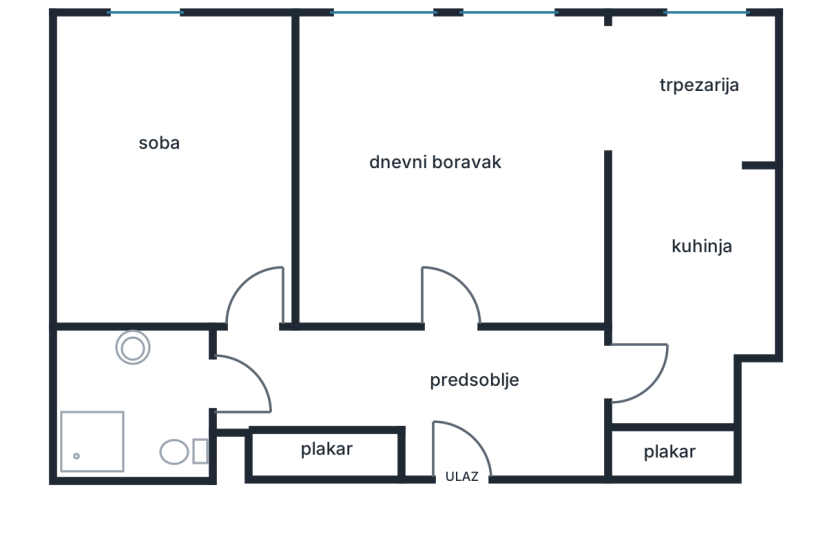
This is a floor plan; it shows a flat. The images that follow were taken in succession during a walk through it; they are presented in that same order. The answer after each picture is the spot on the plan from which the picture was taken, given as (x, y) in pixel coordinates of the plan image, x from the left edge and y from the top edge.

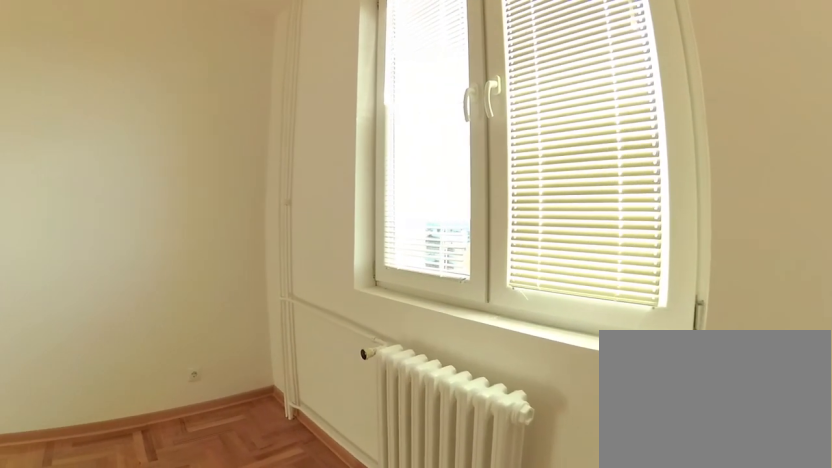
(261, 109)
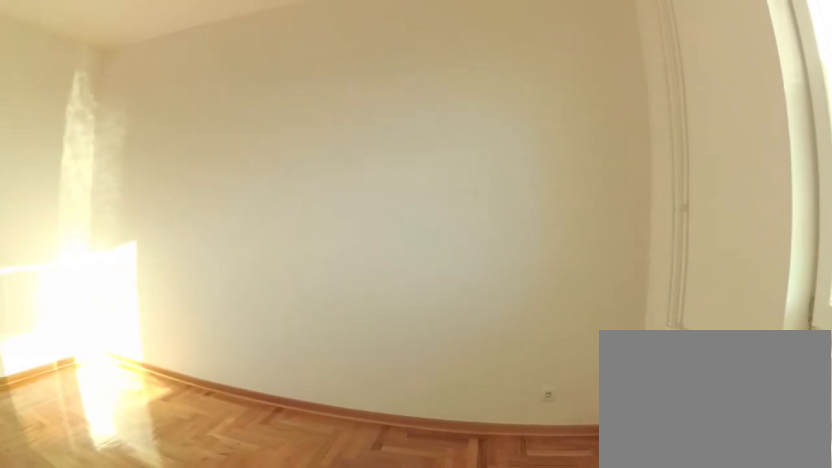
(212, 62)
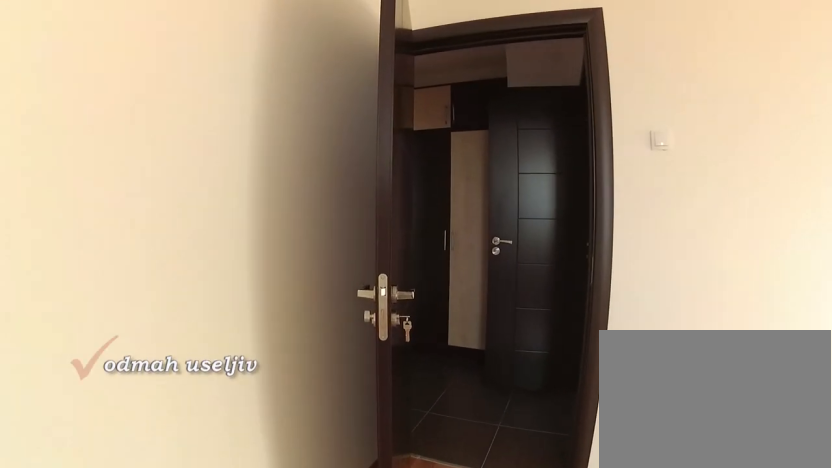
(211, 138)
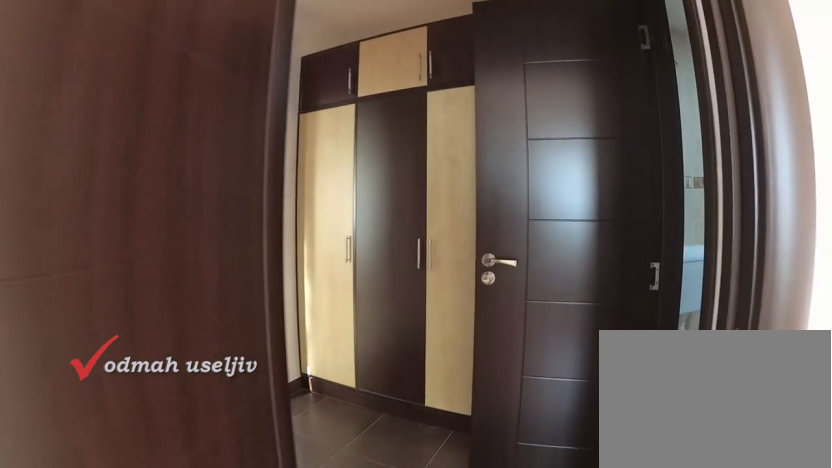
(238, 251)
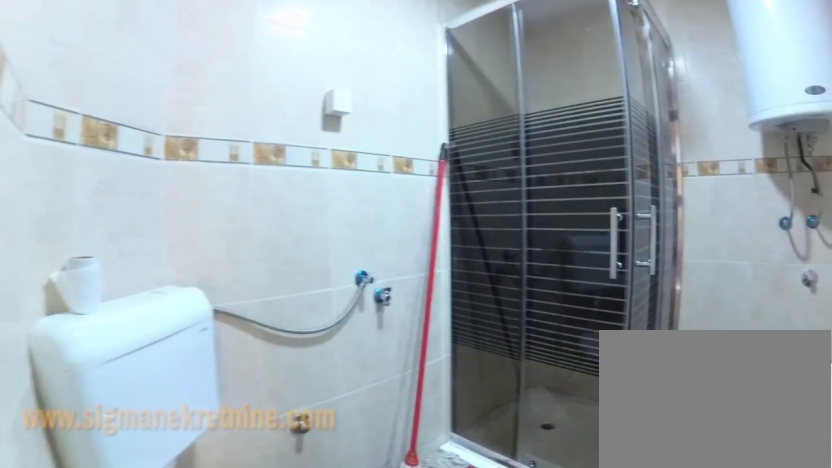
(241, 351)
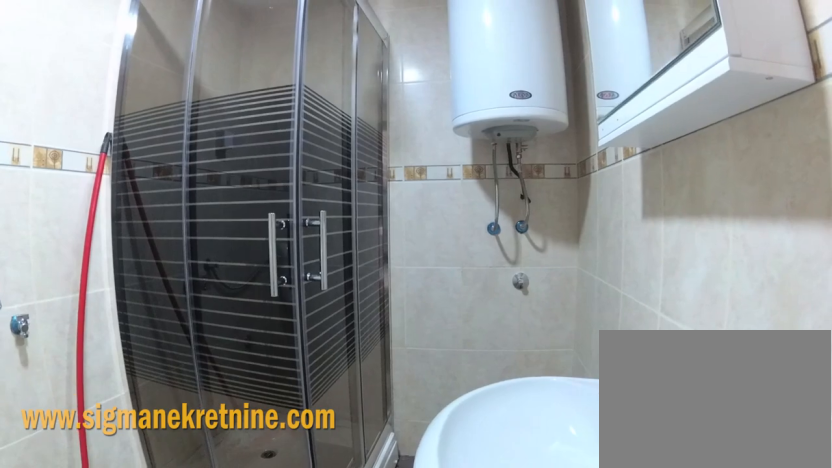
(222, 376)
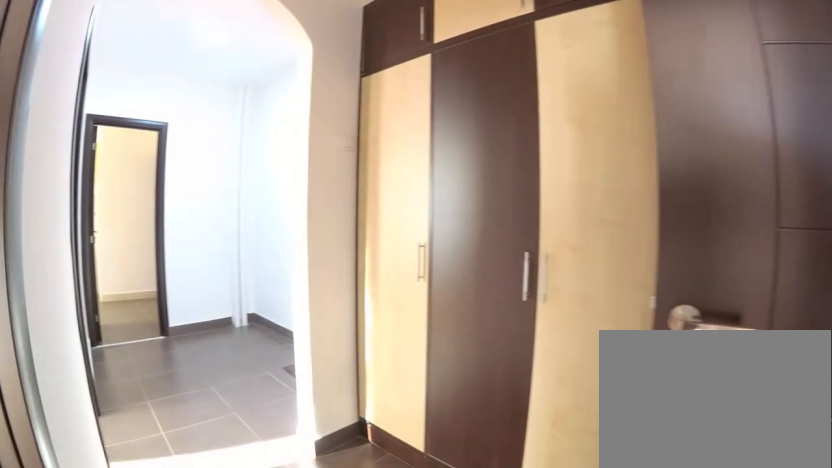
(202, 378)
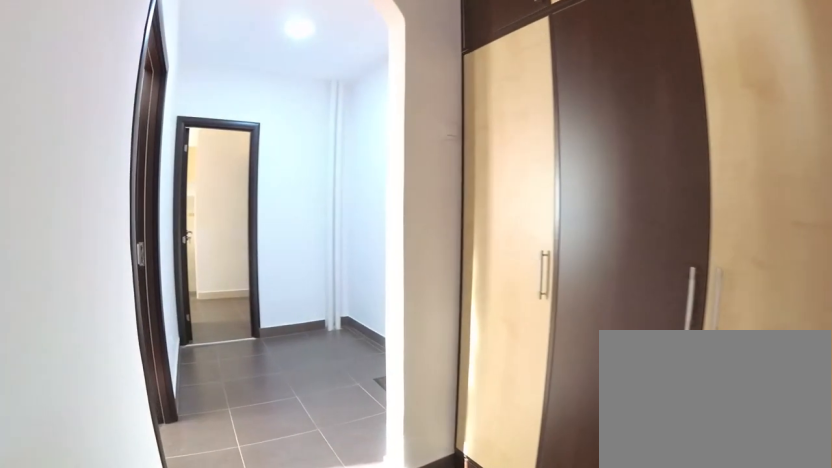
(224, 383)
